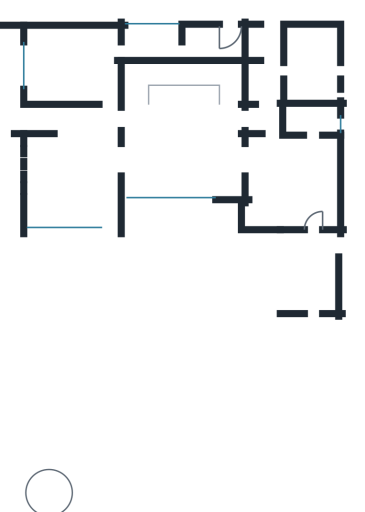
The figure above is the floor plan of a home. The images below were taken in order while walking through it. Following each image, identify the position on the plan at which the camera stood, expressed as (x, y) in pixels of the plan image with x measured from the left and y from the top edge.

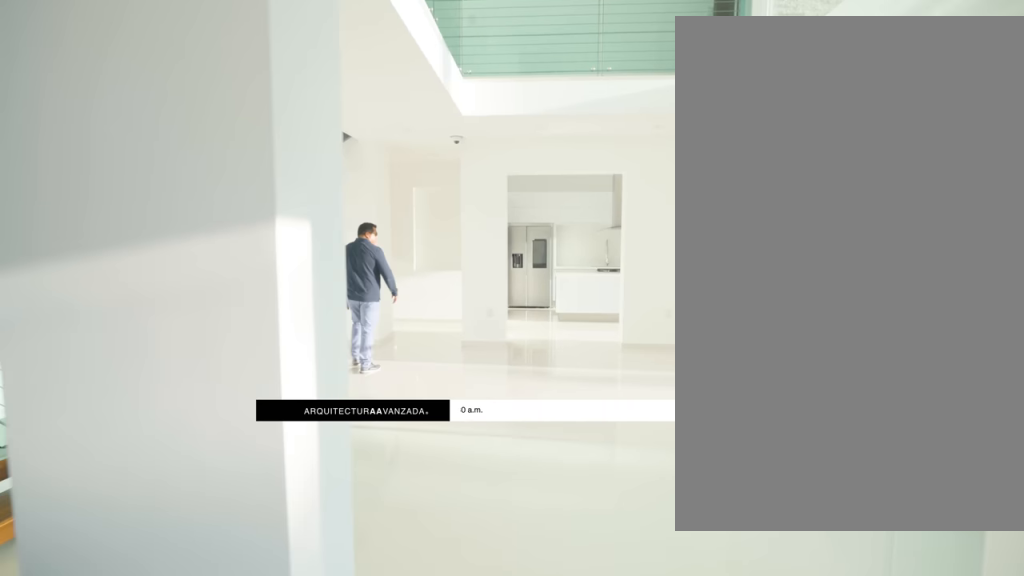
(175, 154)
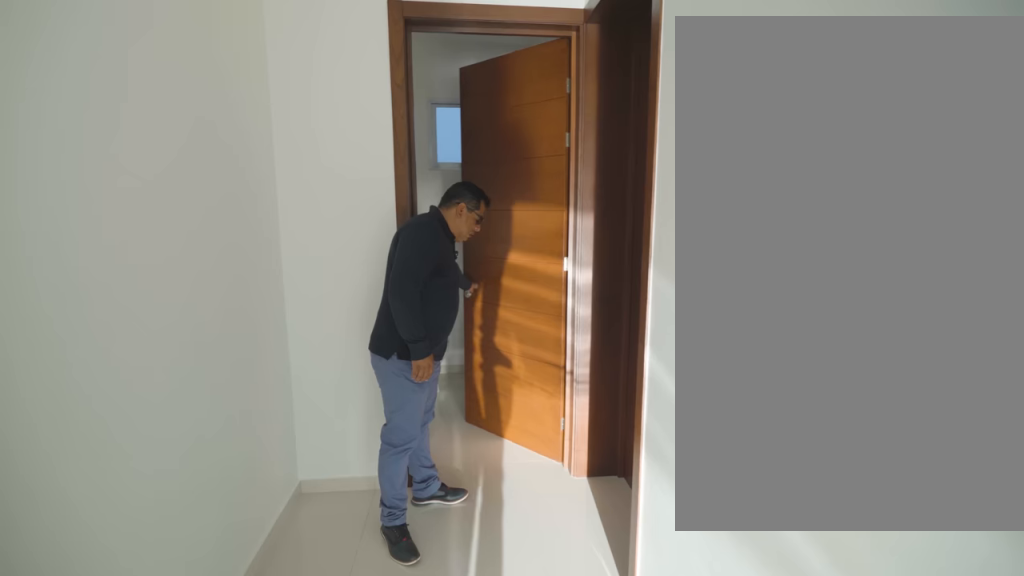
(267, 102)
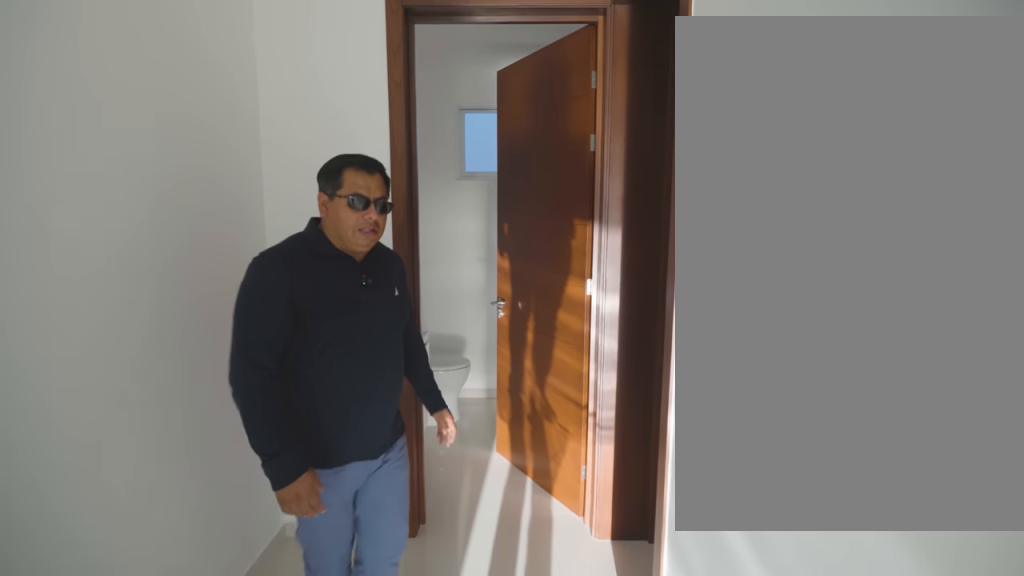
(267, 85)
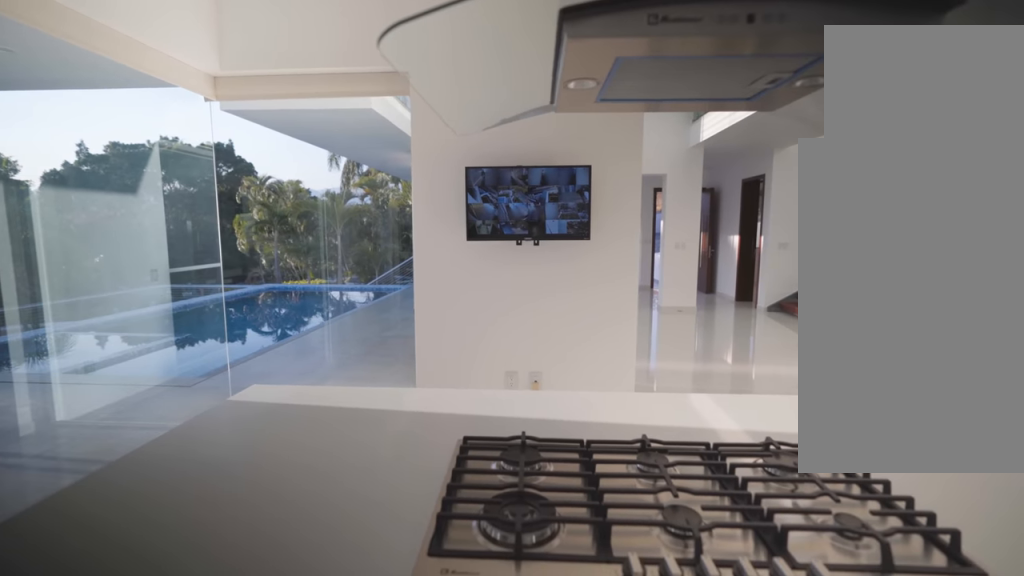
(312, 185)
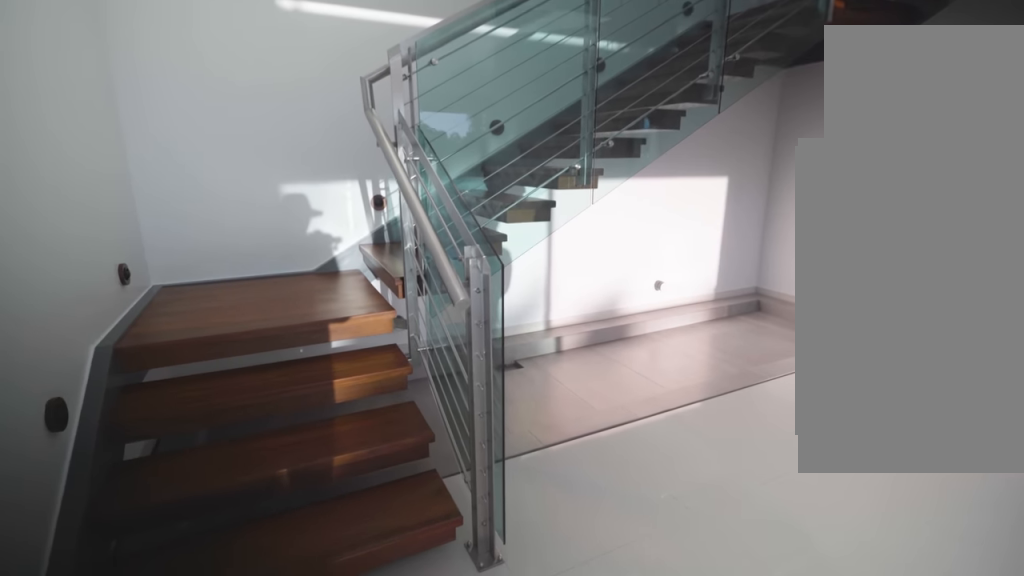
(138, 105)
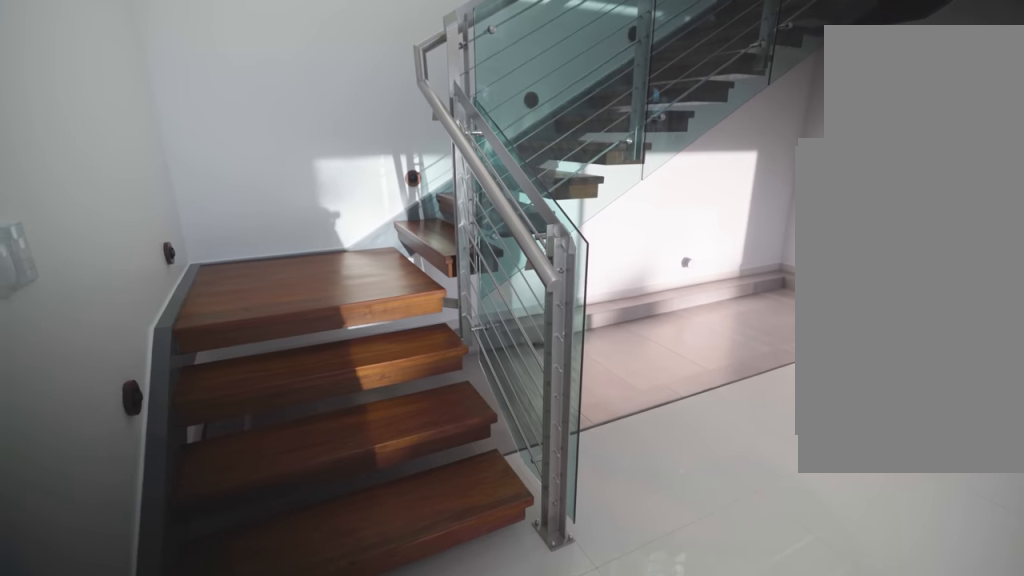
(138, 105)
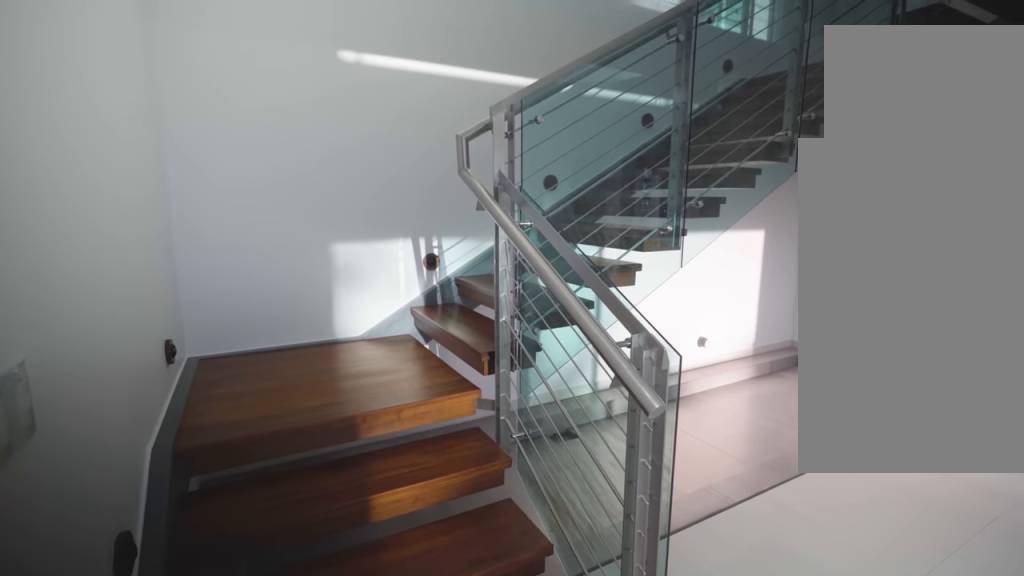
(138, 105)
